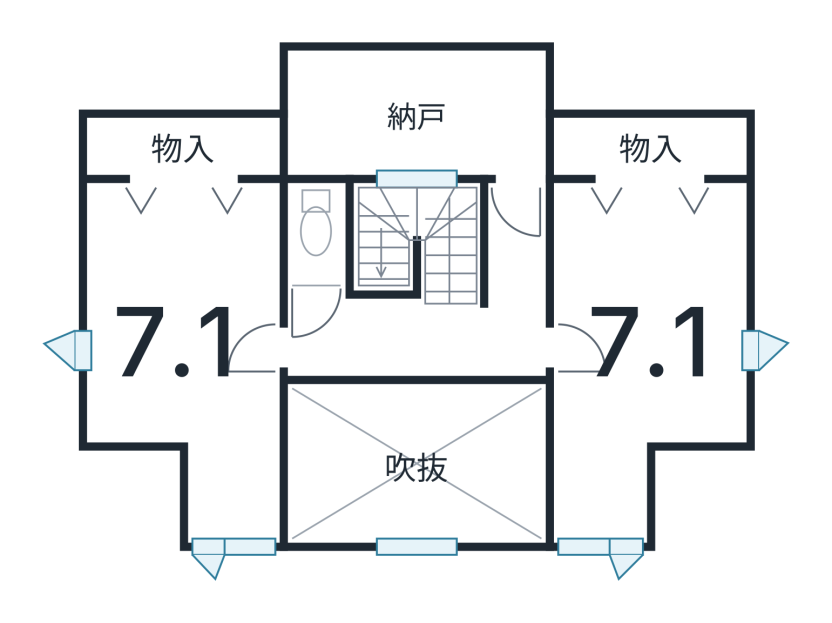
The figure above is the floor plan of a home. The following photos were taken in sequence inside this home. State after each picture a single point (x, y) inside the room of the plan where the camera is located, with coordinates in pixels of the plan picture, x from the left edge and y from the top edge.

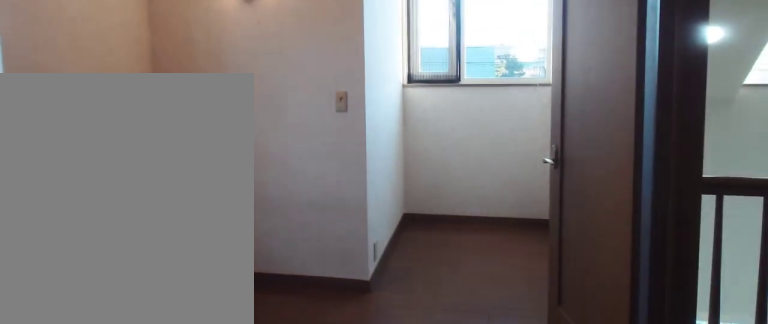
(650, 360)
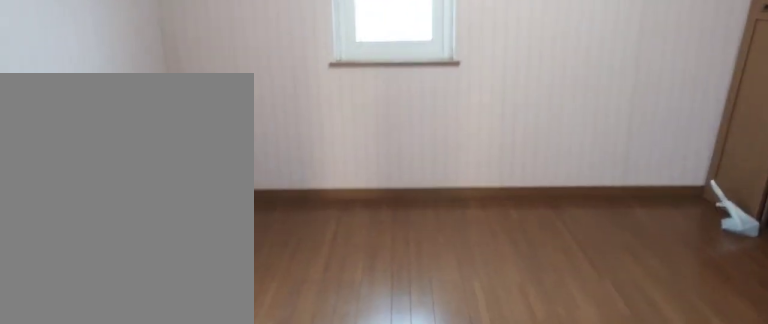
(172, 356)
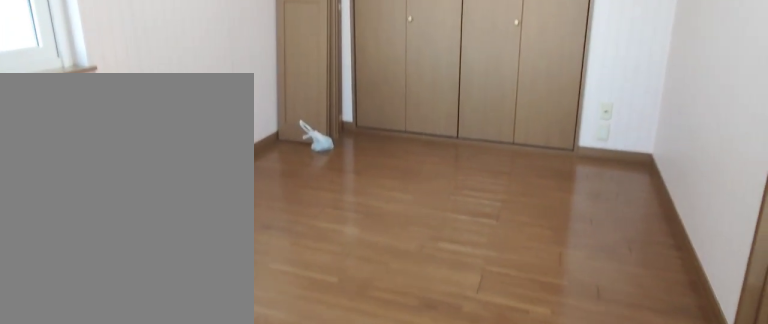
(172, 356)
